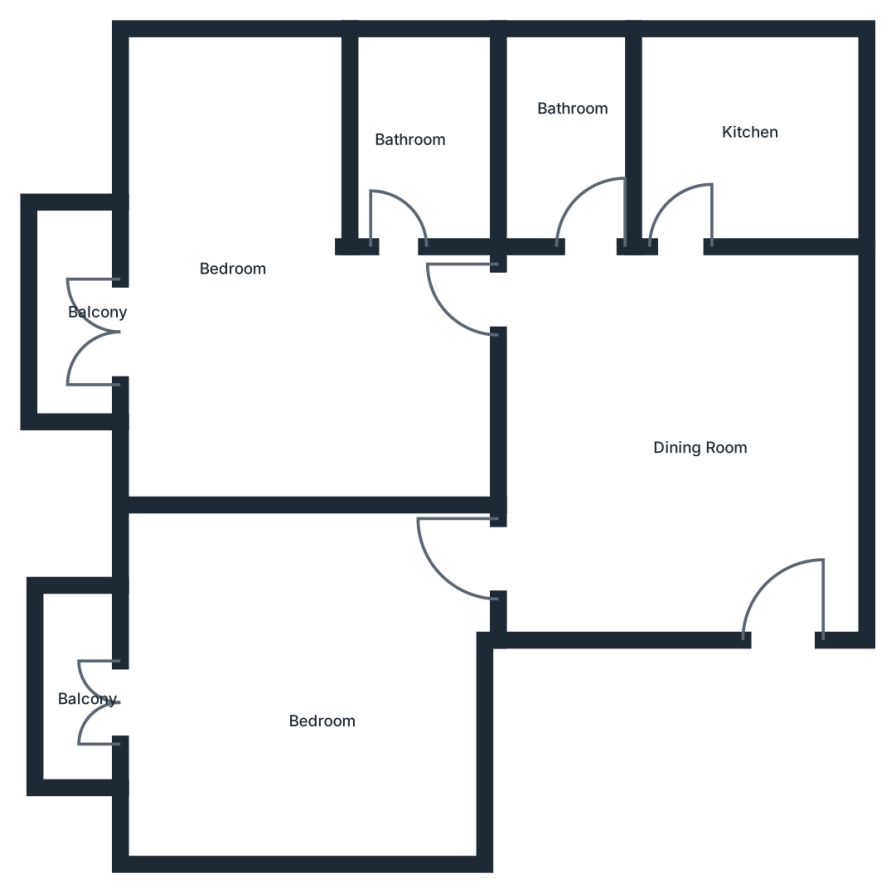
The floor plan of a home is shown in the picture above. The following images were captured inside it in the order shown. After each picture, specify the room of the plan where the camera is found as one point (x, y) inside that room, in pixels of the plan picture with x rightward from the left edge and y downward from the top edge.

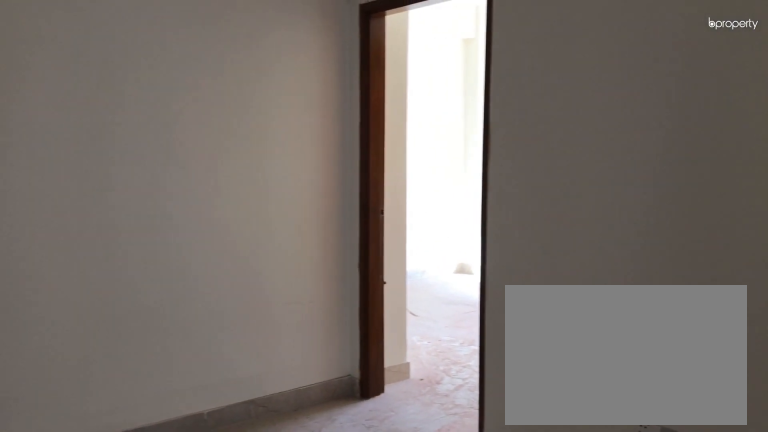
(677, 413)
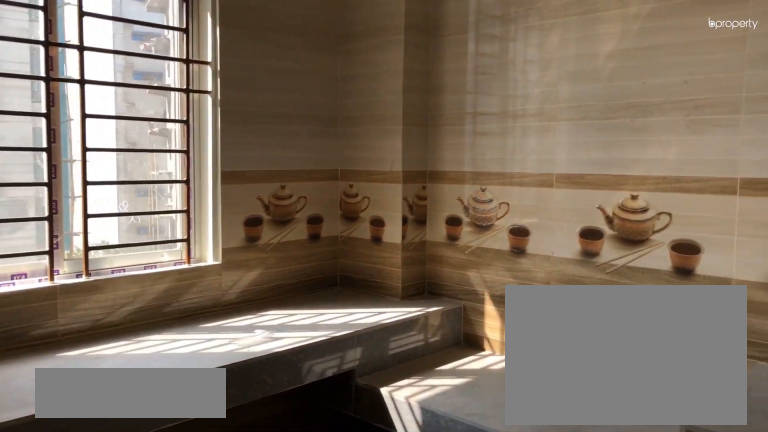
(740, 141)
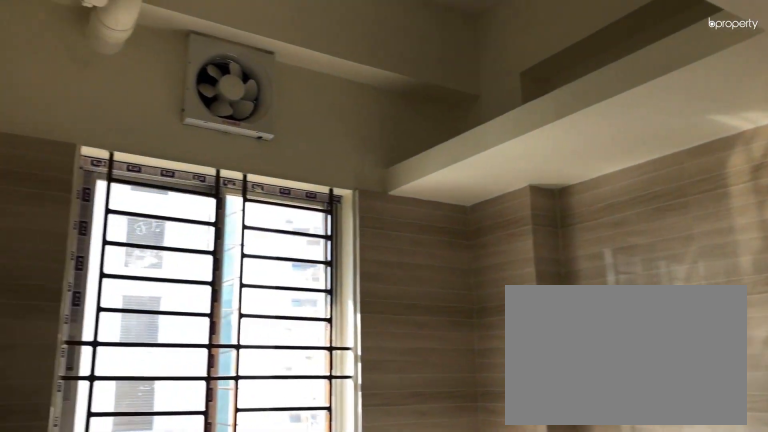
(740, 141)
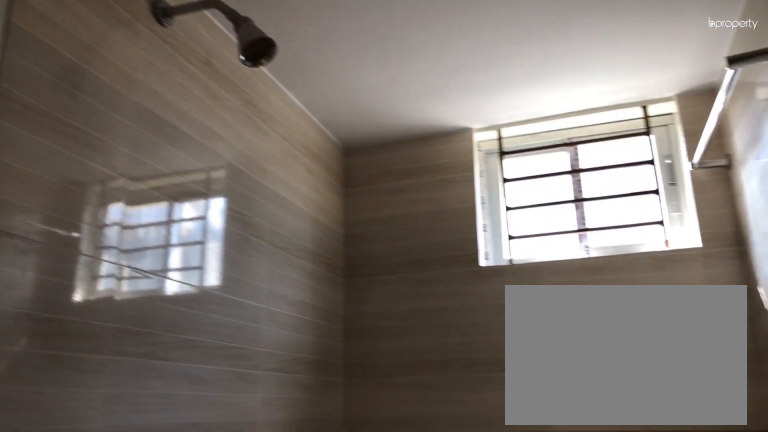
(580, 157)
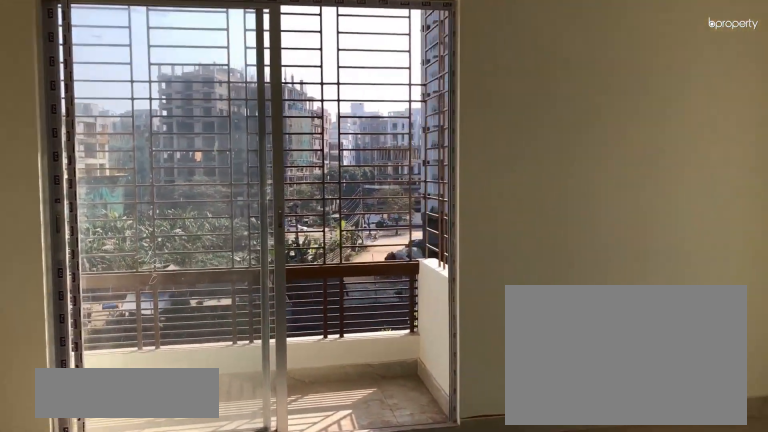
(258, 311)
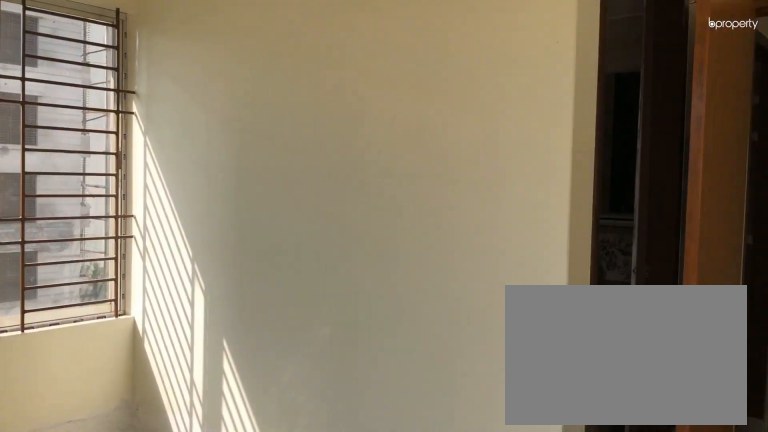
(258, 311)
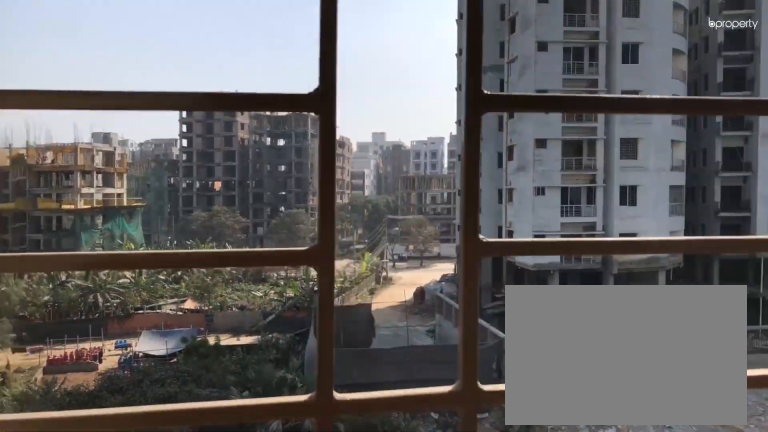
(84, 314)
